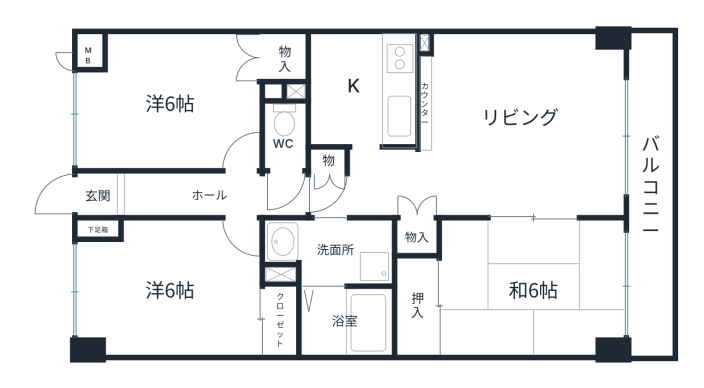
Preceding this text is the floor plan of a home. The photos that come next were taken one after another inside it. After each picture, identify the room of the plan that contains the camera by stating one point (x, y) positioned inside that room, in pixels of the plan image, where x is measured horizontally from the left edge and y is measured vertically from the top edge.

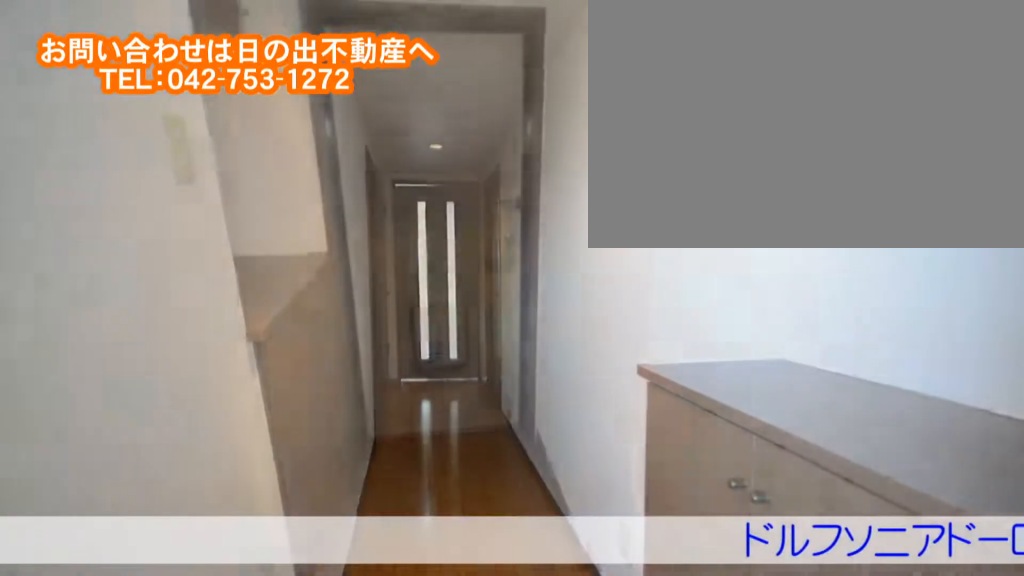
(133, 195)
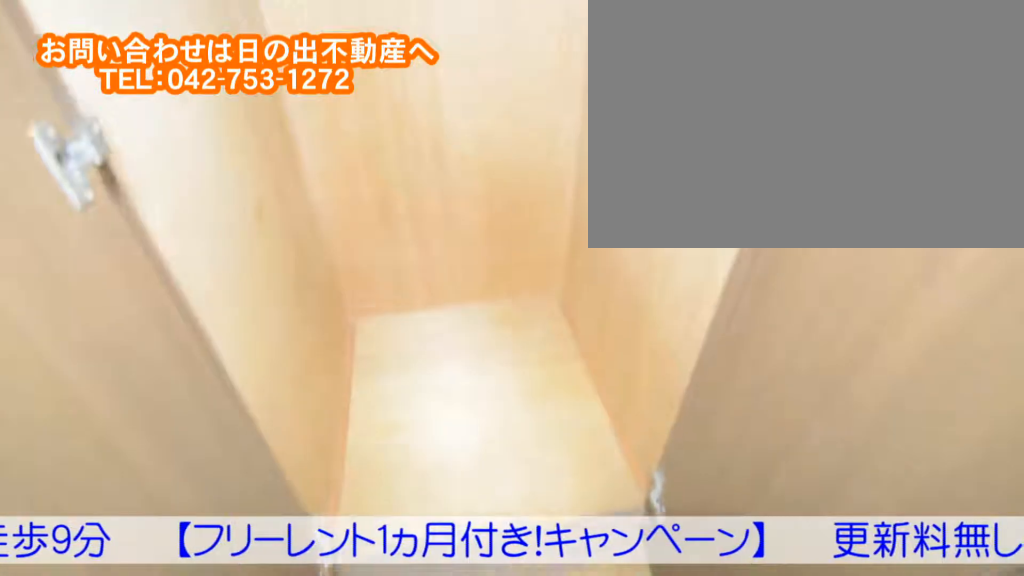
(121, 99)
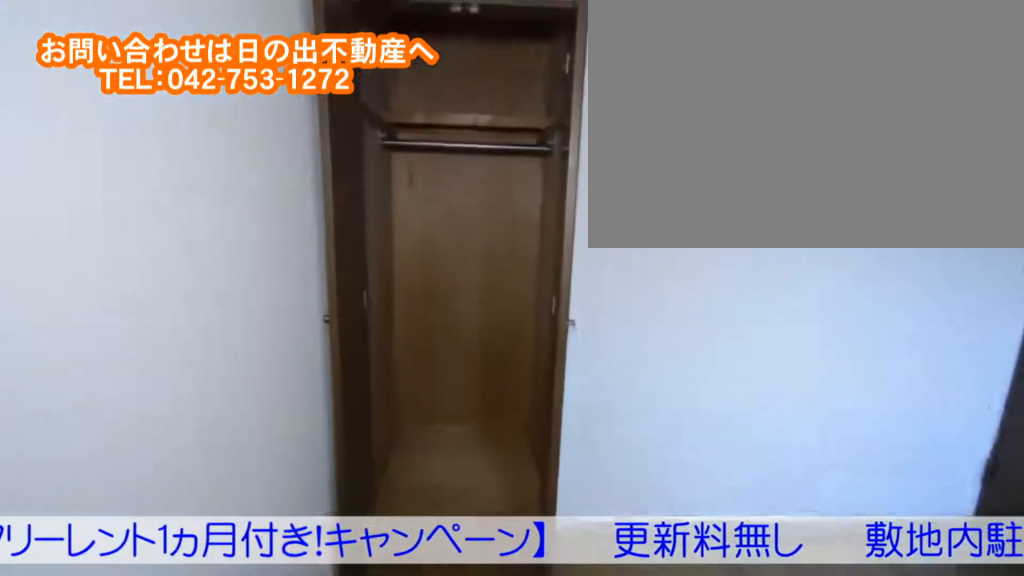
(121, 99)
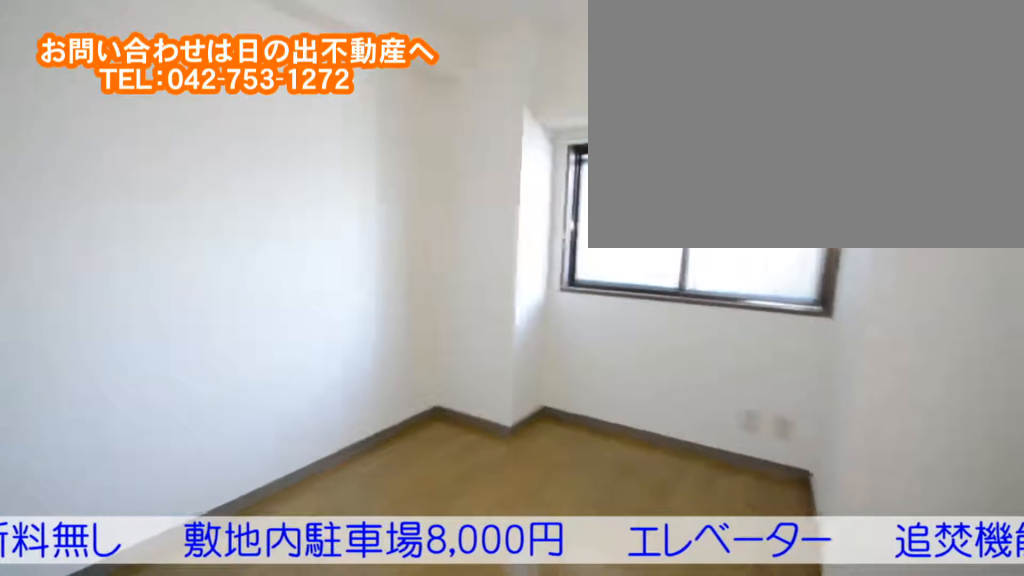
(130, 307)
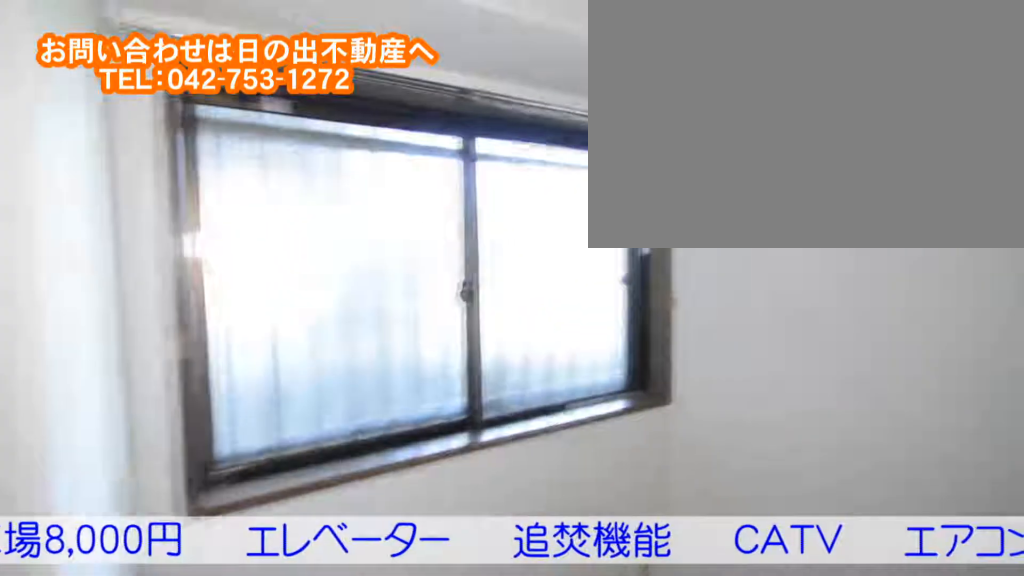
(130, 307)
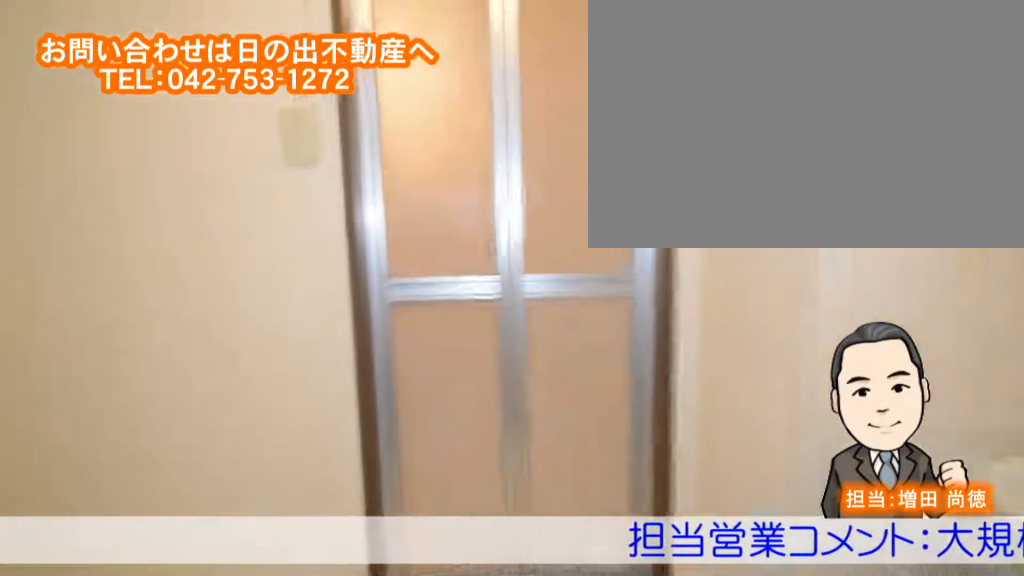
(354, 246)
